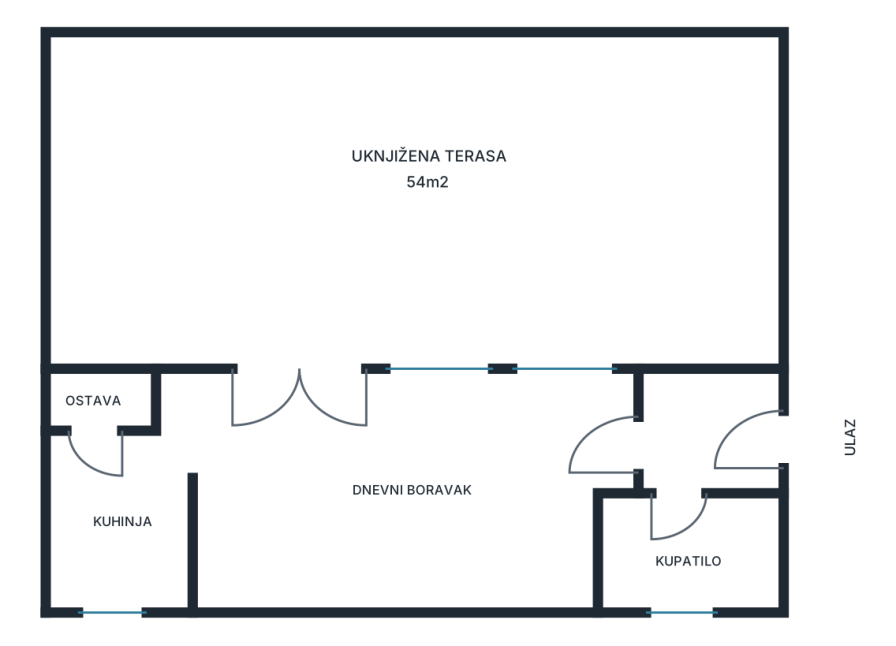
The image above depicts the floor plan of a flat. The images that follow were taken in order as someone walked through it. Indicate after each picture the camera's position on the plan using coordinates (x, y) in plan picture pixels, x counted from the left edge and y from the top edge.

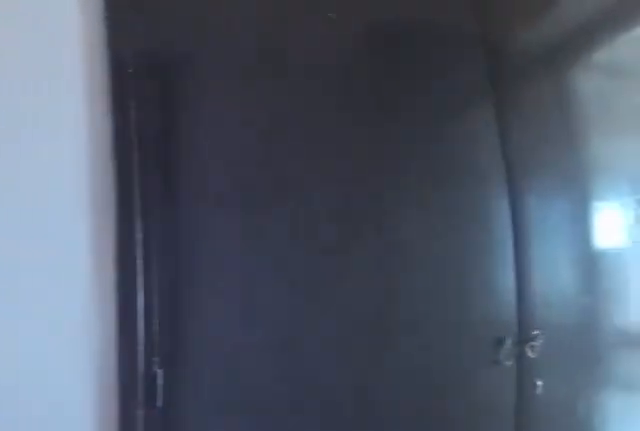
(675, 474)
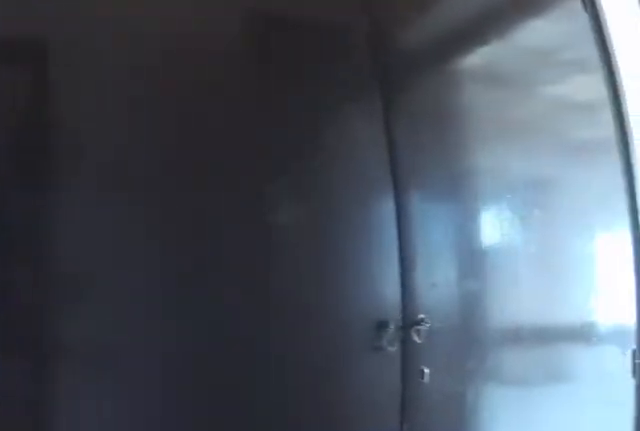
(668, 473)
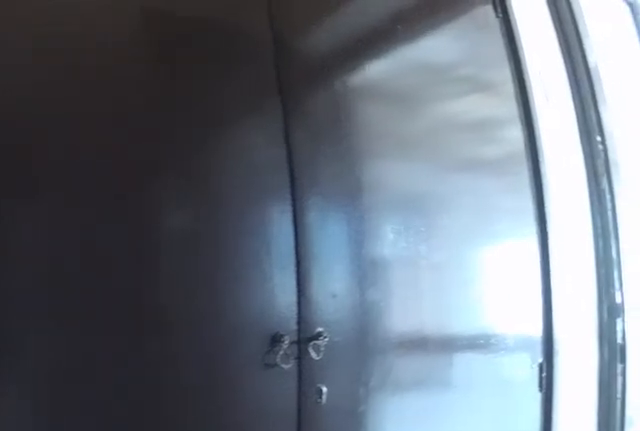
(662, 470)
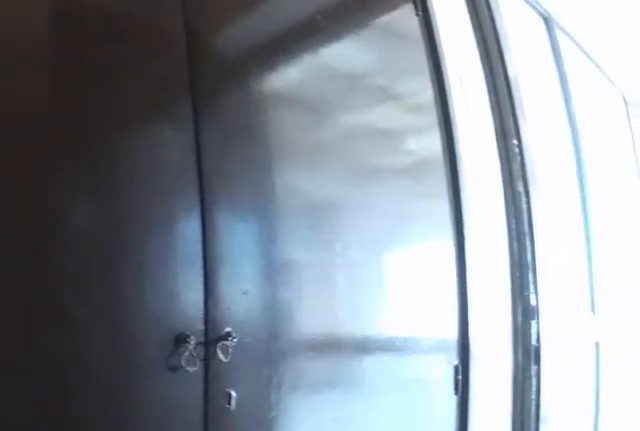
(657, 467)
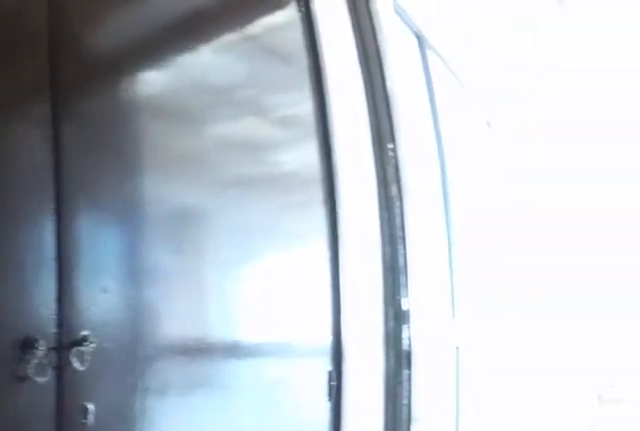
(652, 463)
